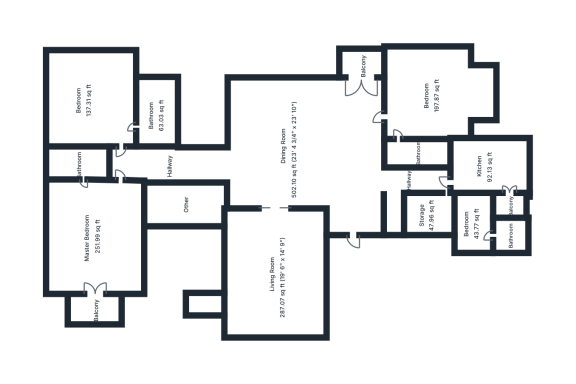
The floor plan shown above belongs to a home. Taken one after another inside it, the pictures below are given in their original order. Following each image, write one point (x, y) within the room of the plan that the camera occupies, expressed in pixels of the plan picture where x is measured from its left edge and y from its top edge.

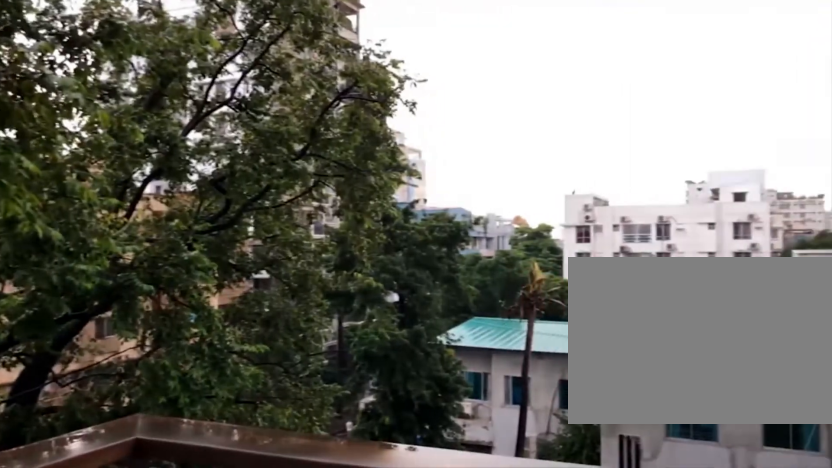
(92, 311)
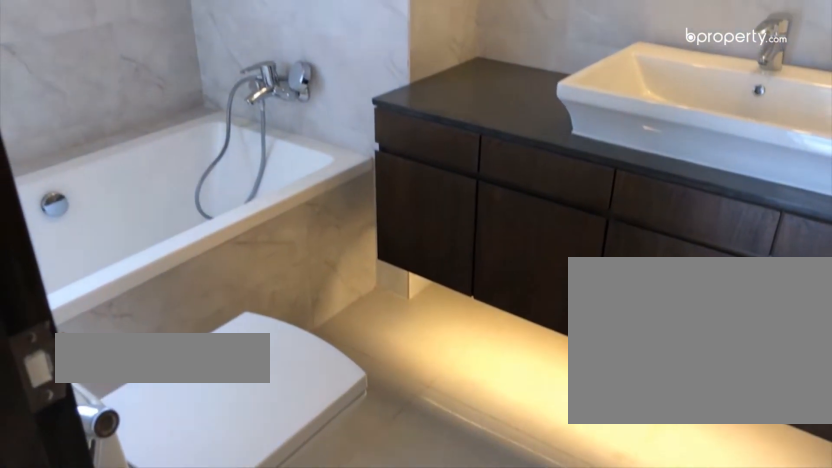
(80, 170)
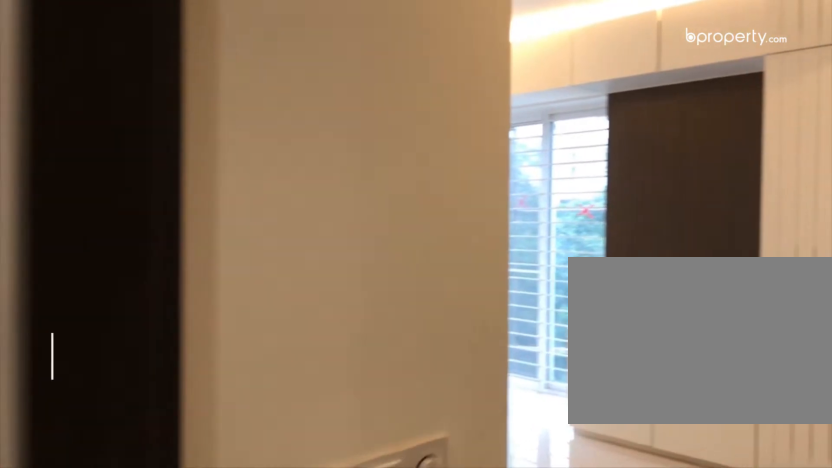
(95, 101)
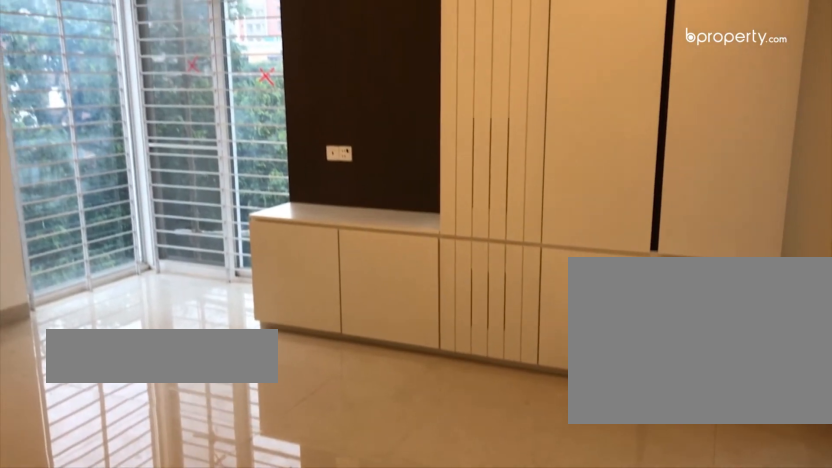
(95, 101)
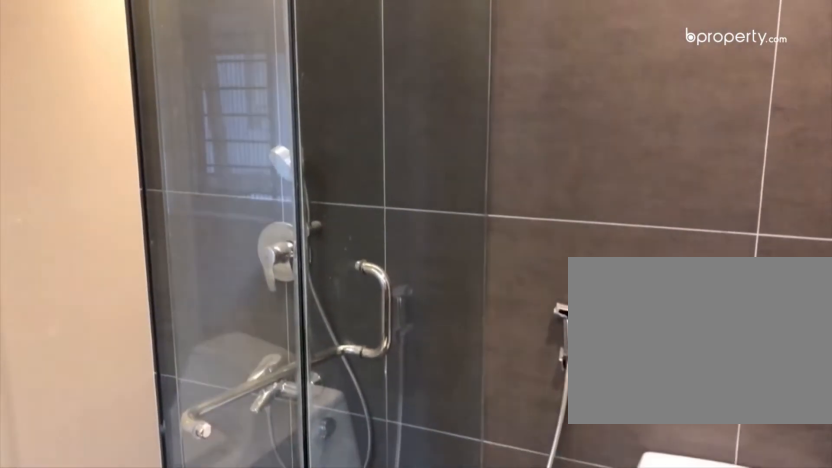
(156, 116)
